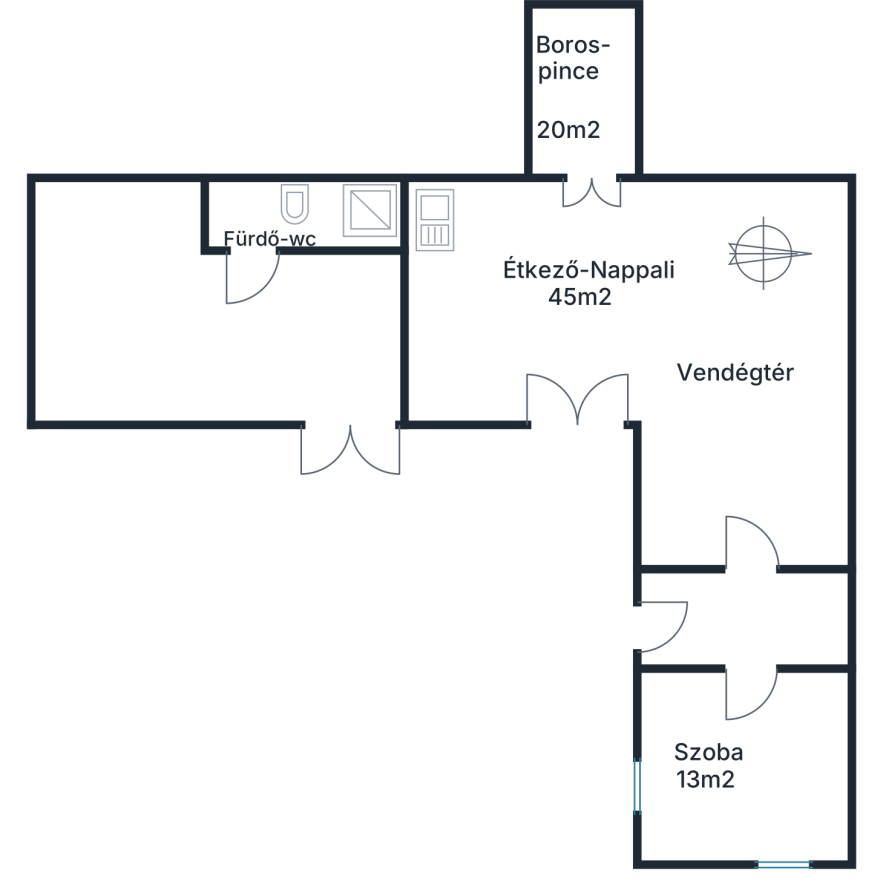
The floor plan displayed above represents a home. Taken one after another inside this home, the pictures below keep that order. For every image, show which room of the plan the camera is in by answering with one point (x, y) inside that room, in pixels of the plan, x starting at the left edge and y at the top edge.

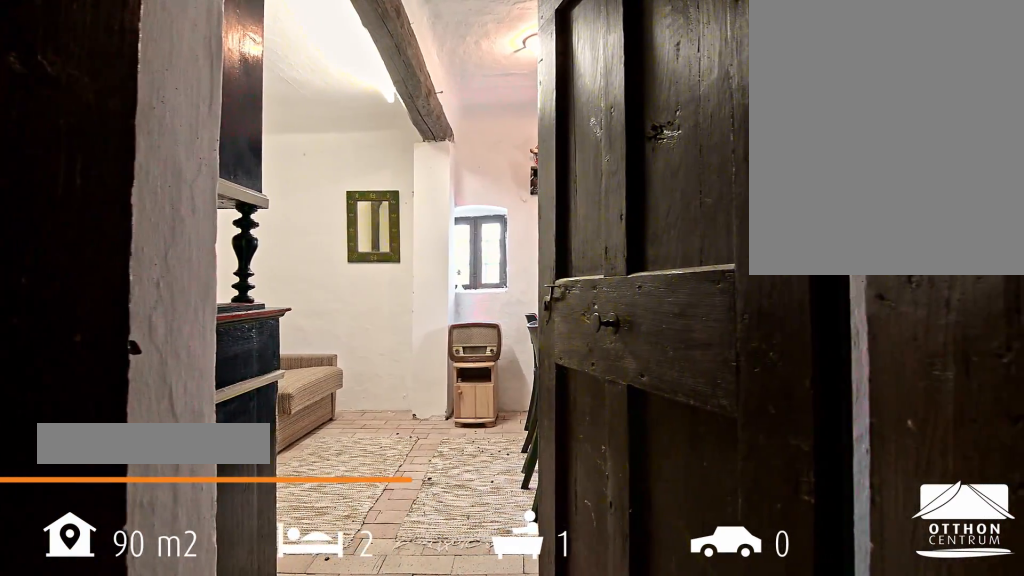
(744, 764)
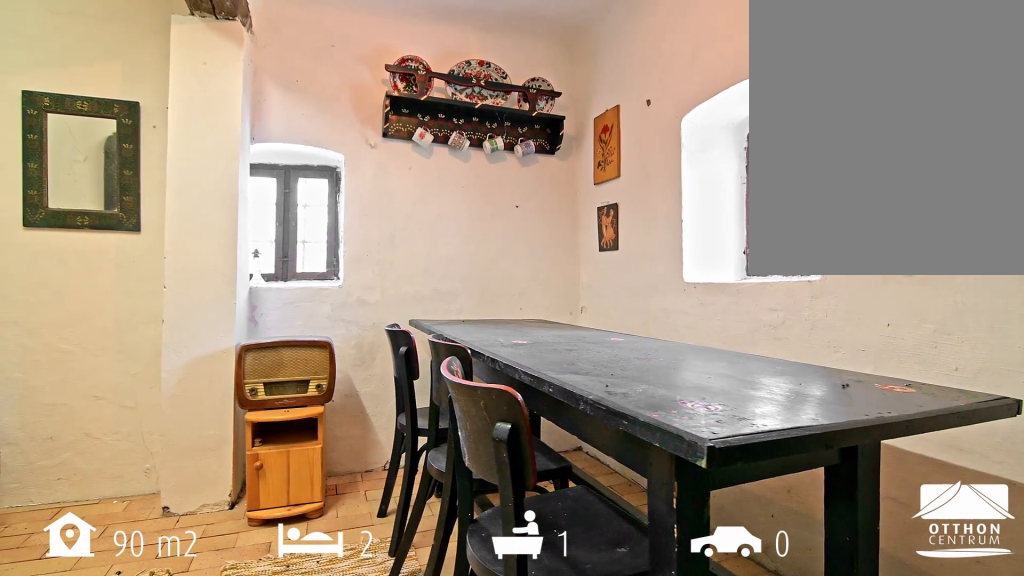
(745, 764)
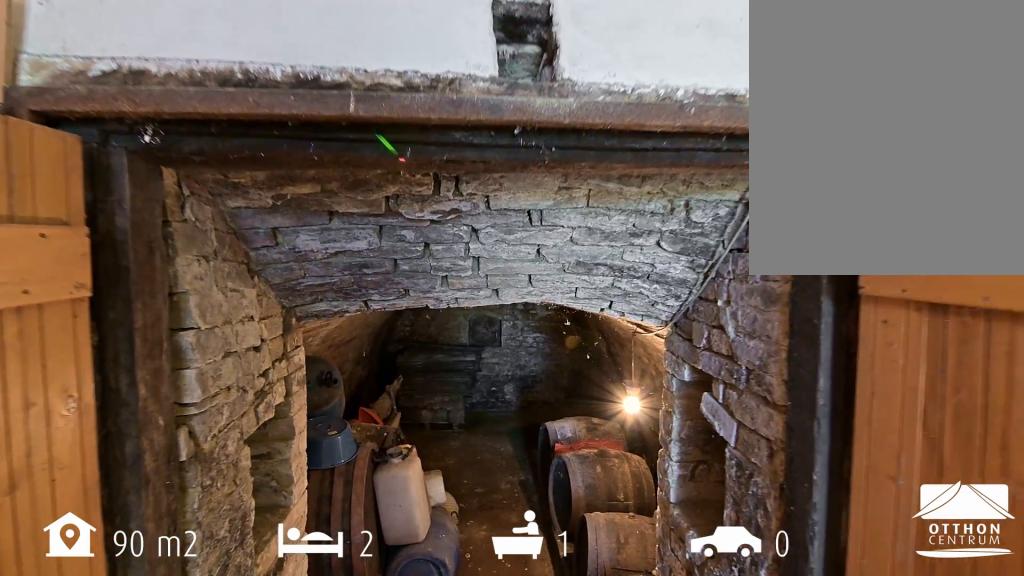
(754, 368)
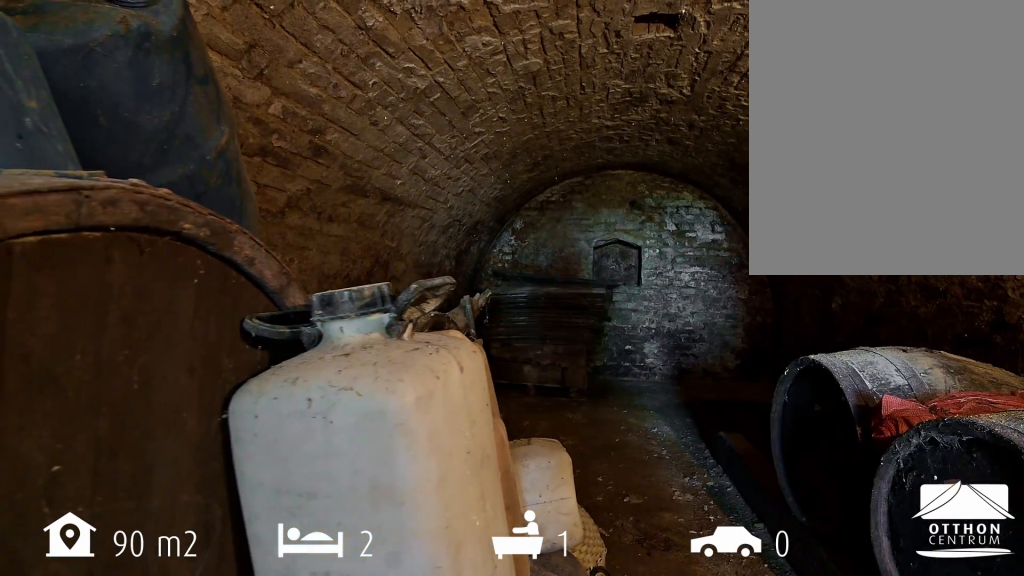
(584, 83)
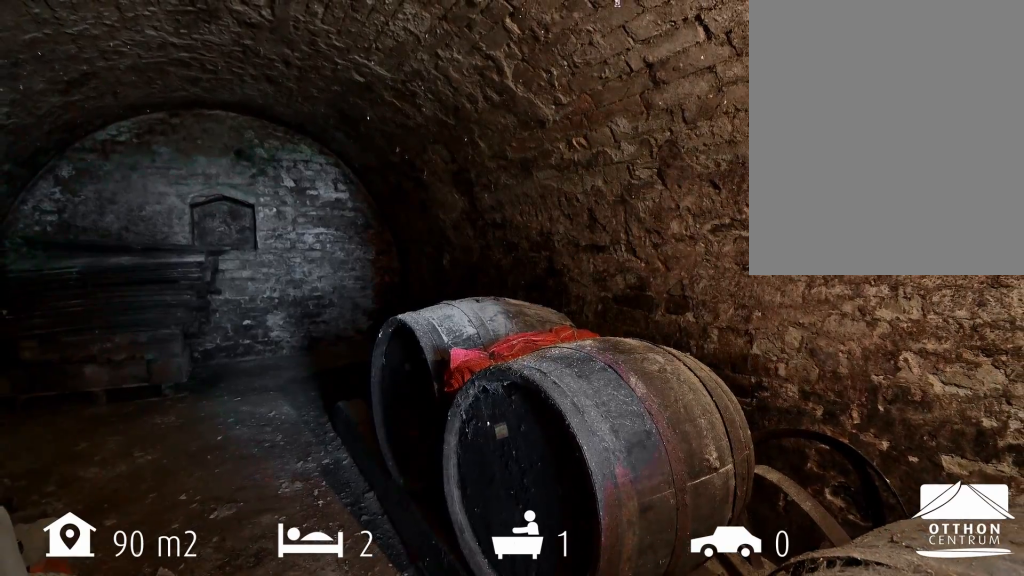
(584, 82)
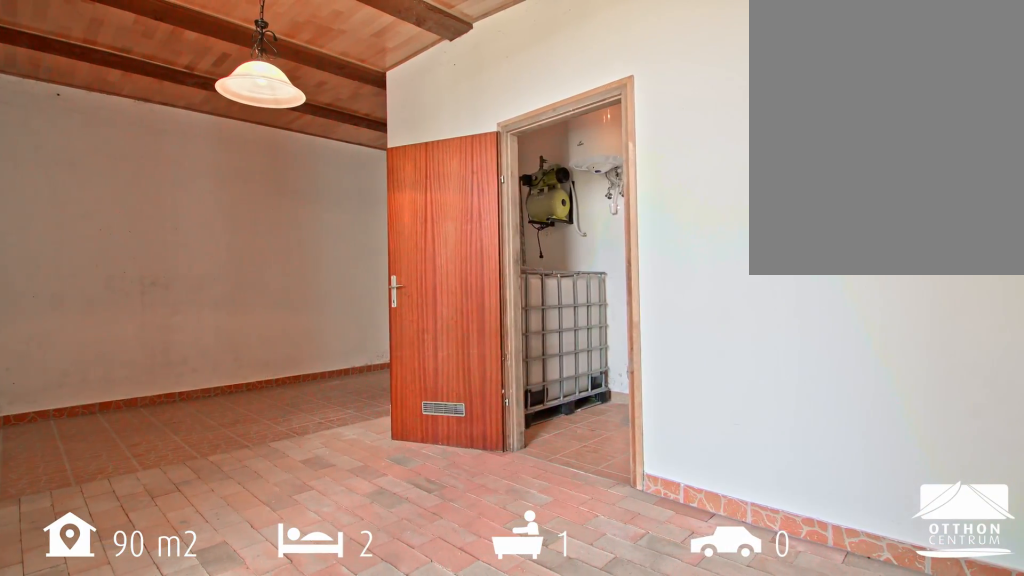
(263, 338)
